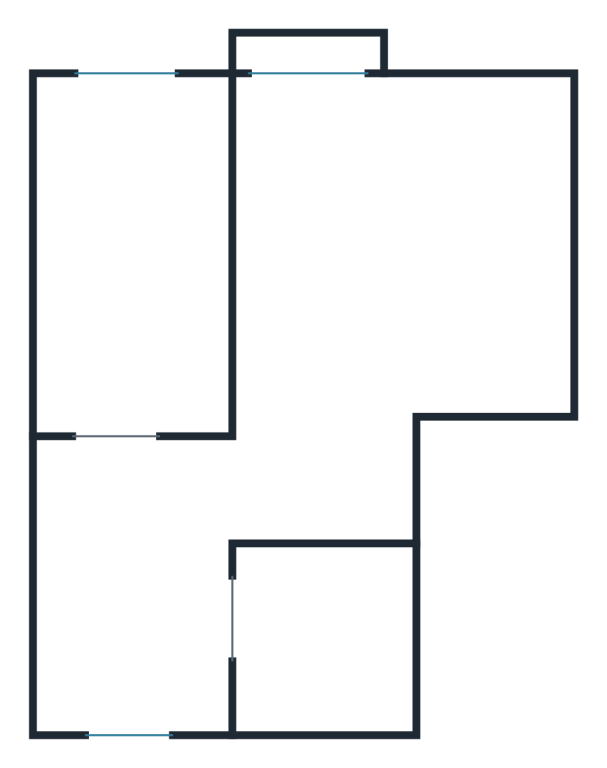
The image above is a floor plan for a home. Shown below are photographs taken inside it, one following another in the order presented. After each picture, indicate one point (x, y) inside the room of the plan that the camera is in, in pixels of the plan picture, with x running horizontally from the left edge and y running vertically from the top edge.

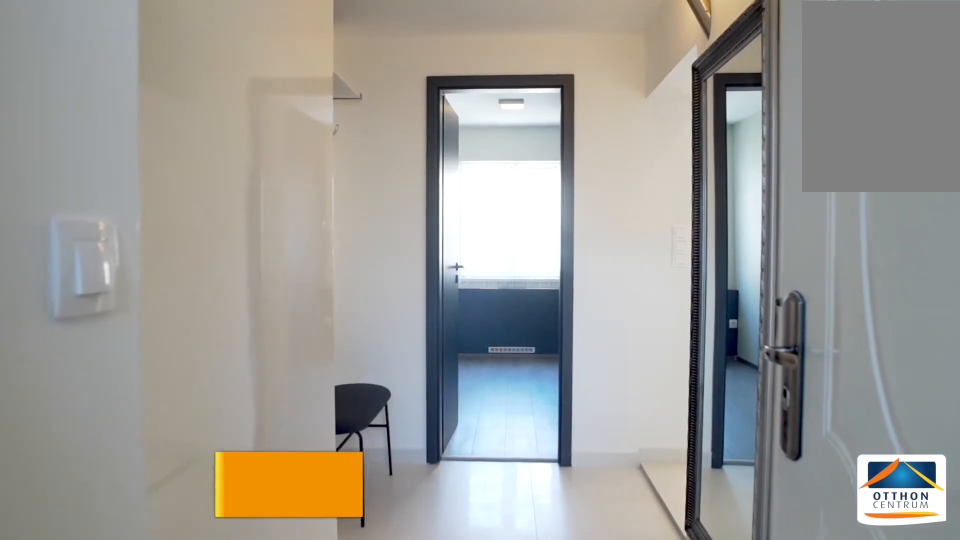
(129, 632)
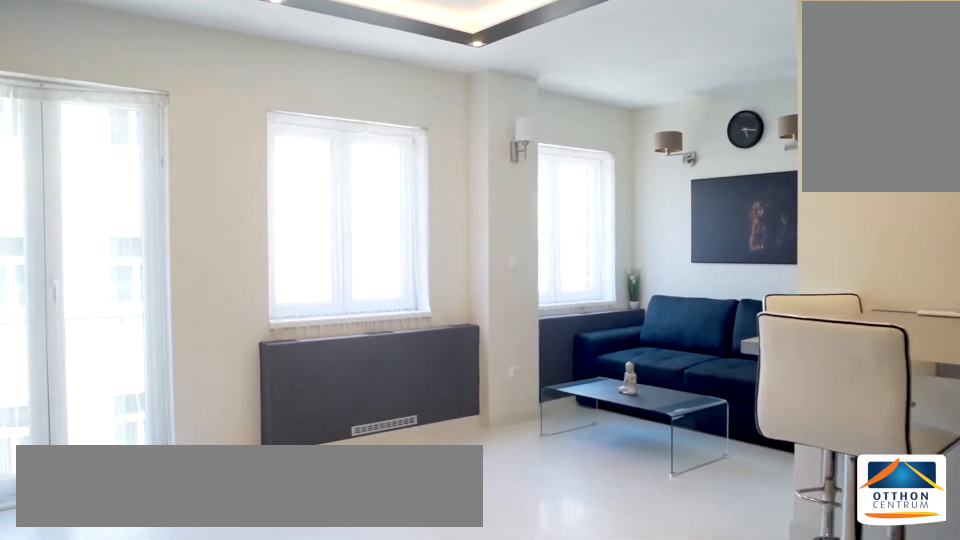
(365, 277)
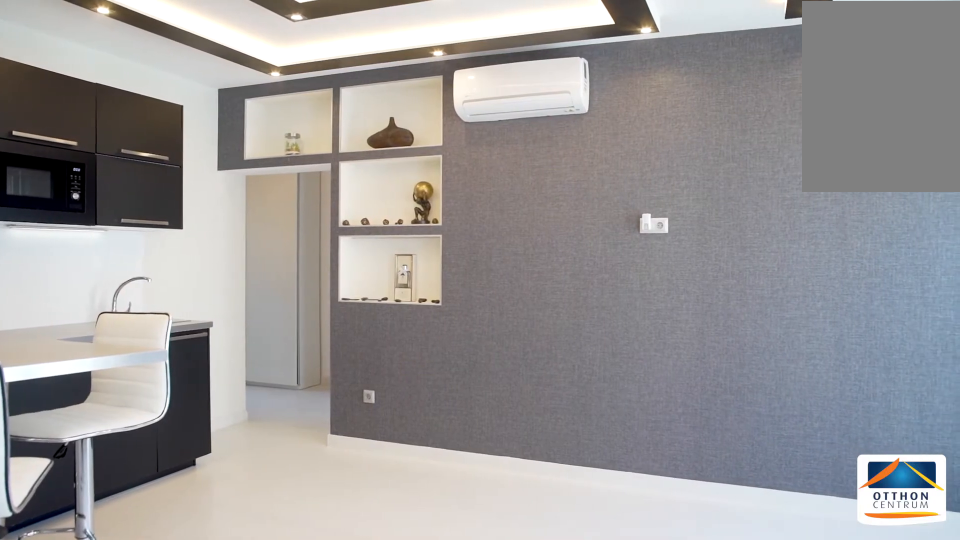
(365, 278)
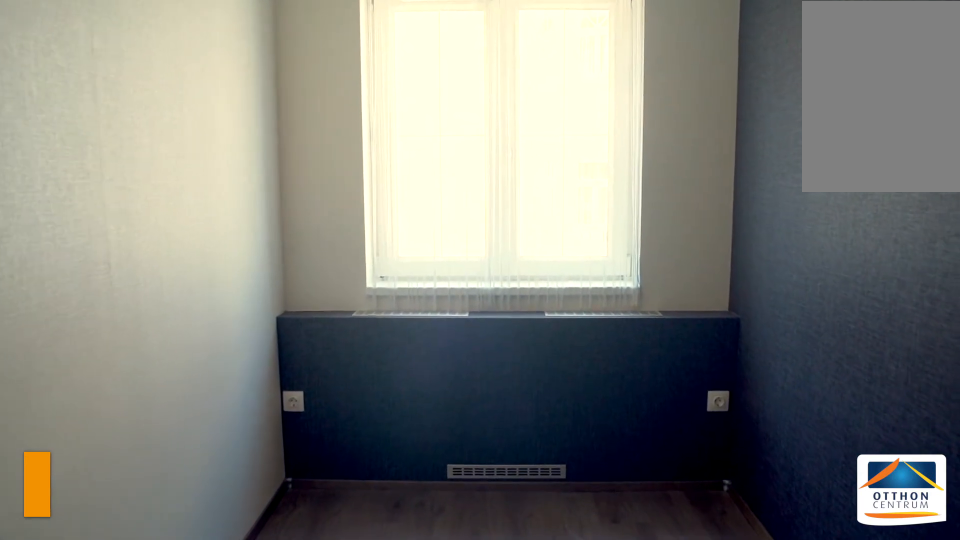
(132, 269)
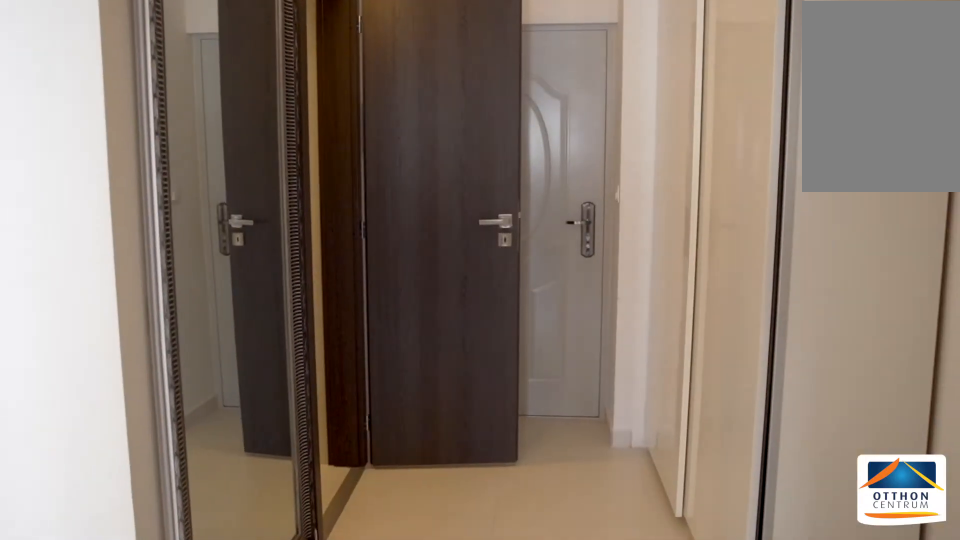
(132, 585)
